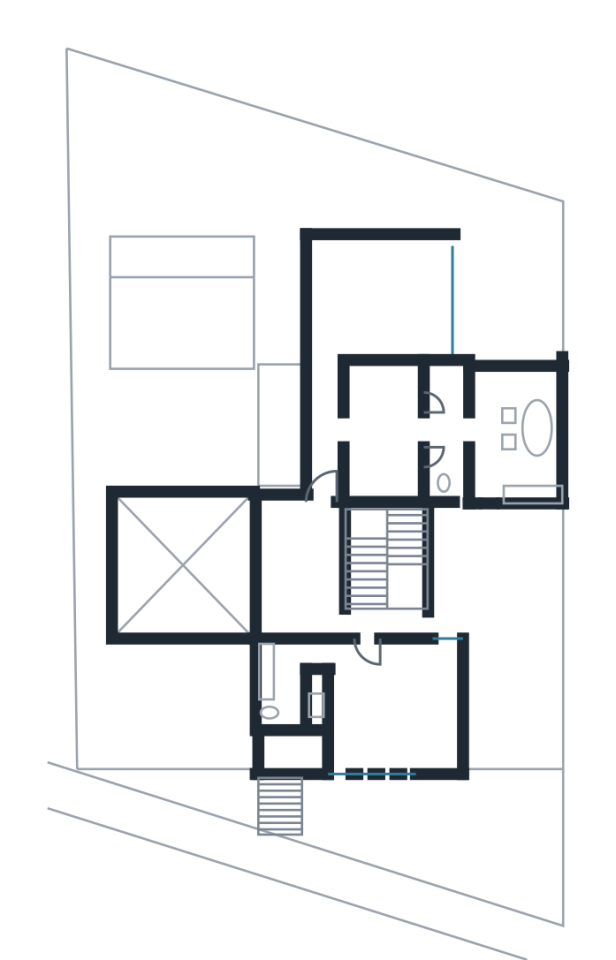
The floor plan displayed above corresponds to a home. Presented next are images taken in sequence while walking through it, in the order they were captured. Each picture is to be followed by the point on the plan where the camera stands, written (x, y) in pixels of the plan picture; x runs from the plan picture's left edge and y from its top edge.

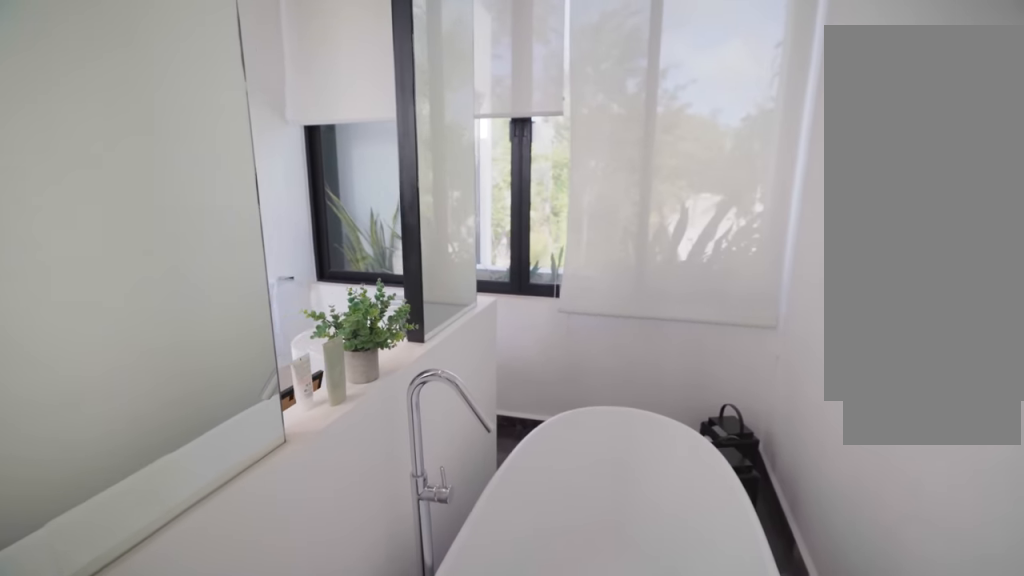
(538, 459)
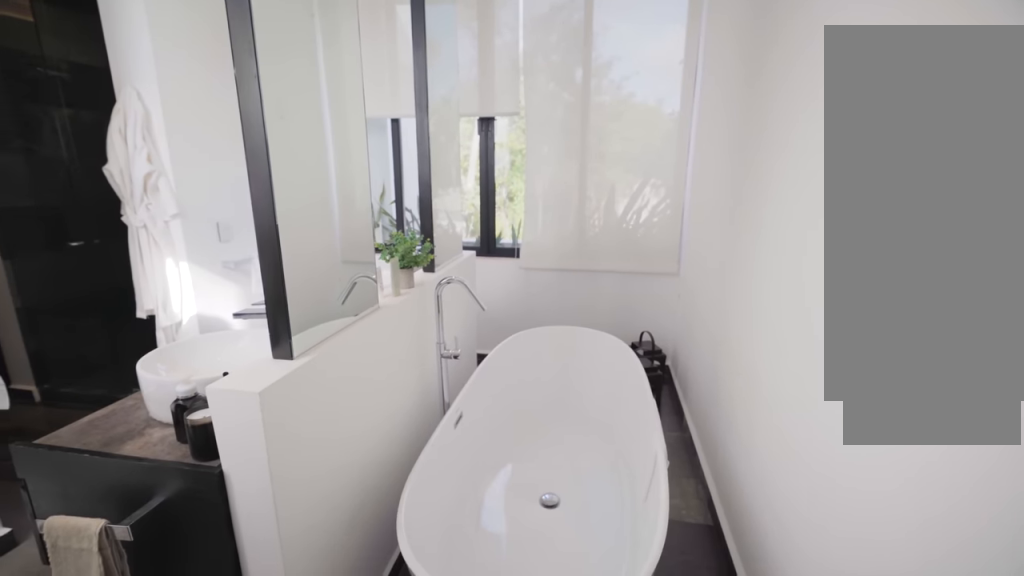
(533, 460)
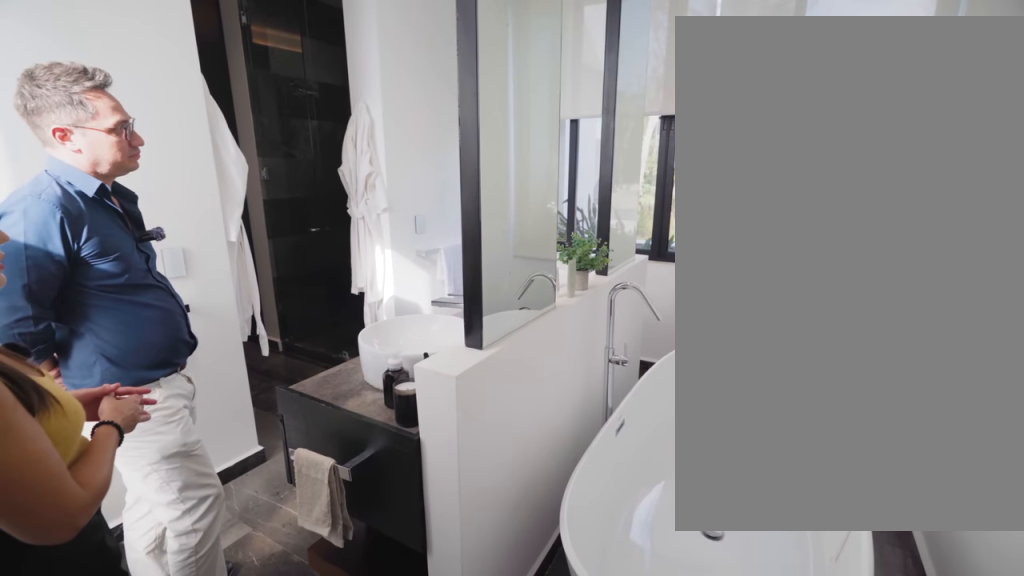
(532, 461)
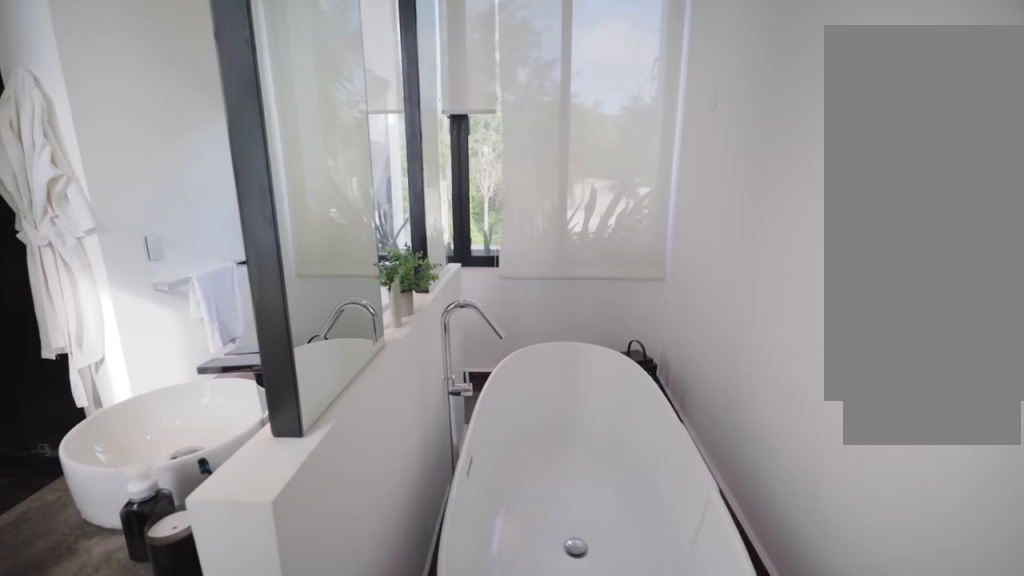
(535, 480)
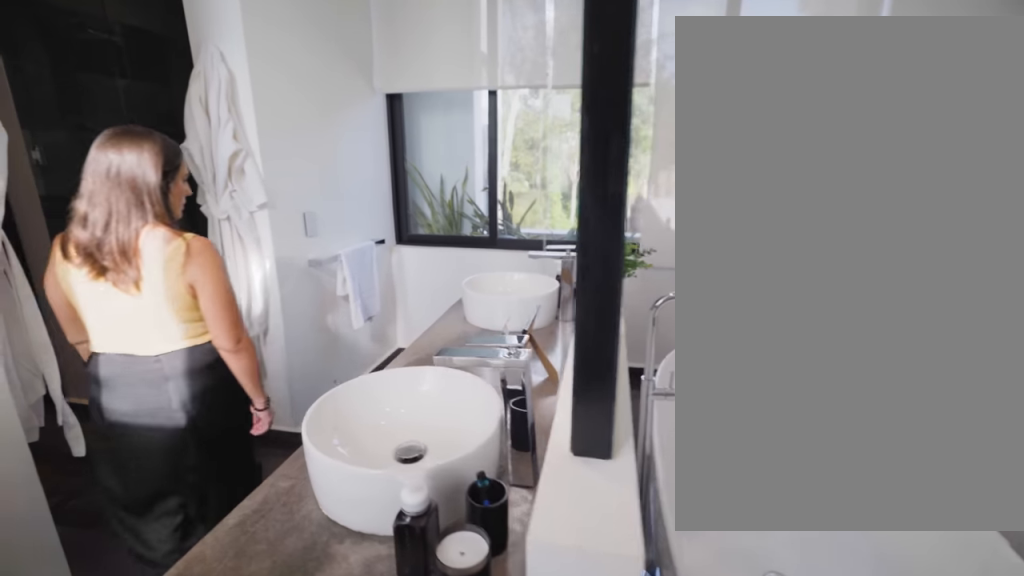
(535, 480)
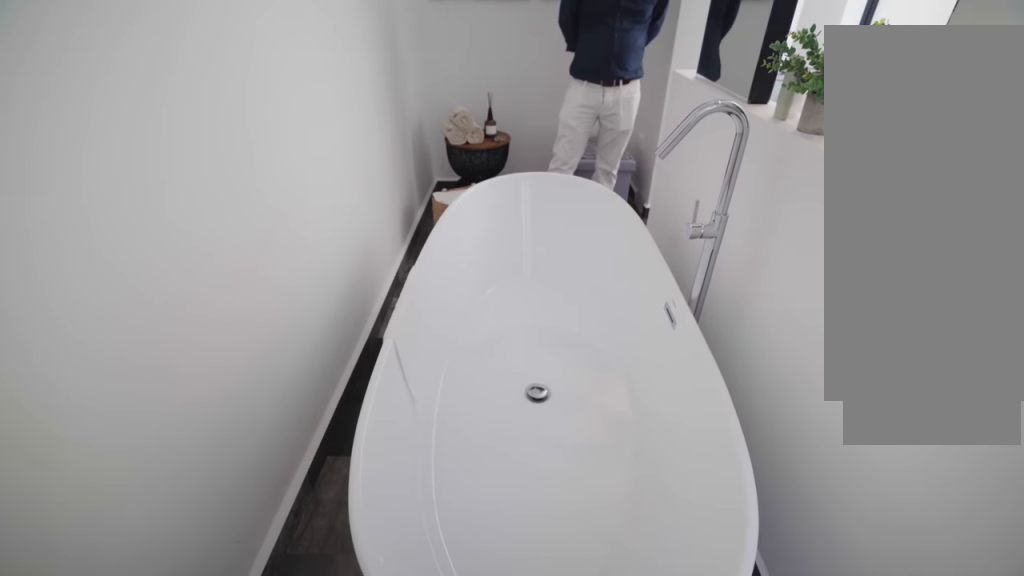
(530, 392)
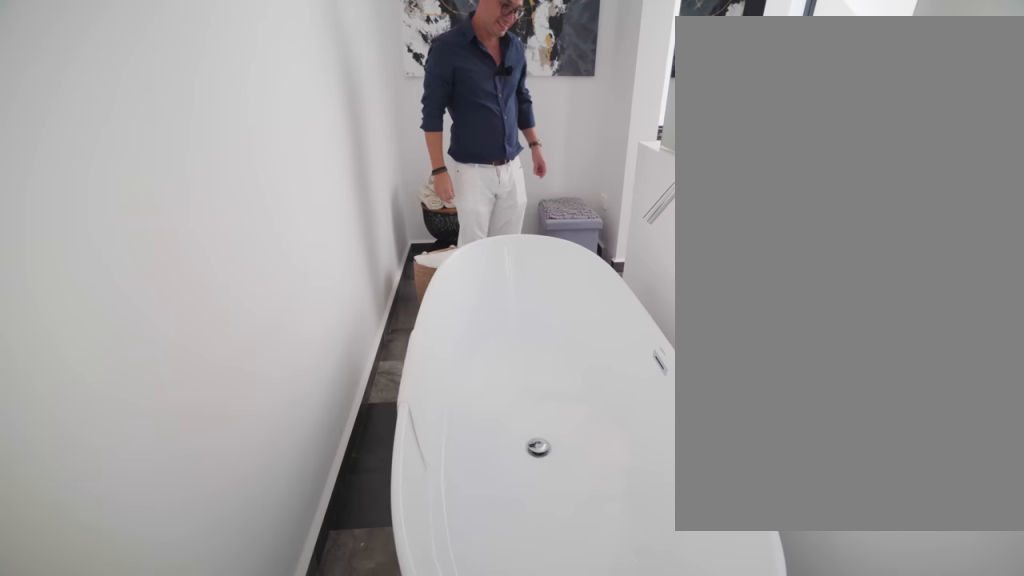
(530, 392)
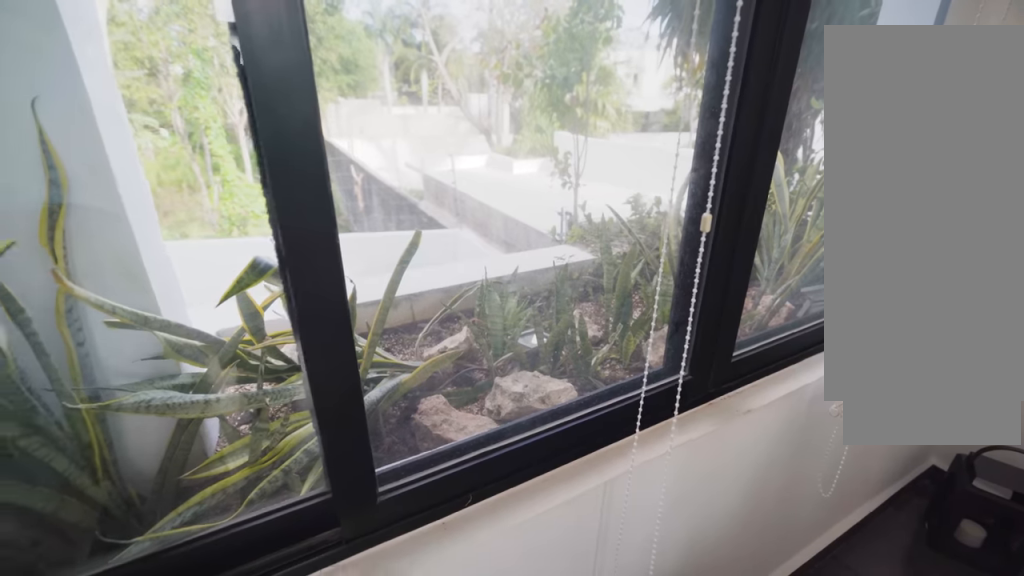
(488, 392)
